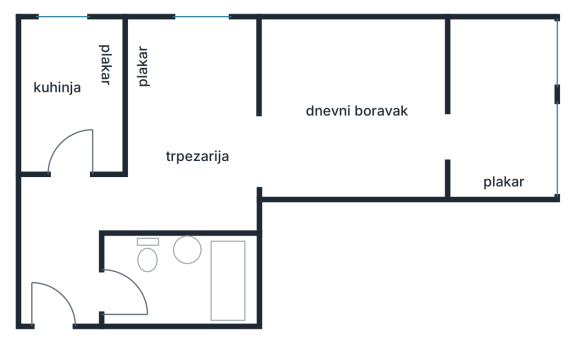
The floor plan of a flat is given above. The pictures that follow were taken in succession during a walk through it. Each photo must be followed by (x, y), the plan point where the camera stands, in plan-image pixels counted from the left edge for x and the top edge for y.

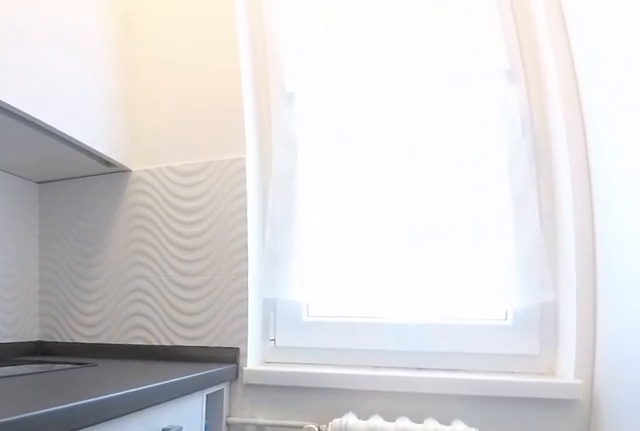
(72, 116)
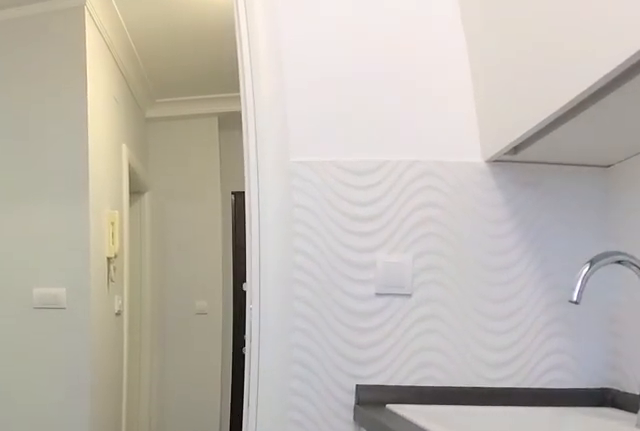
(72, 75)
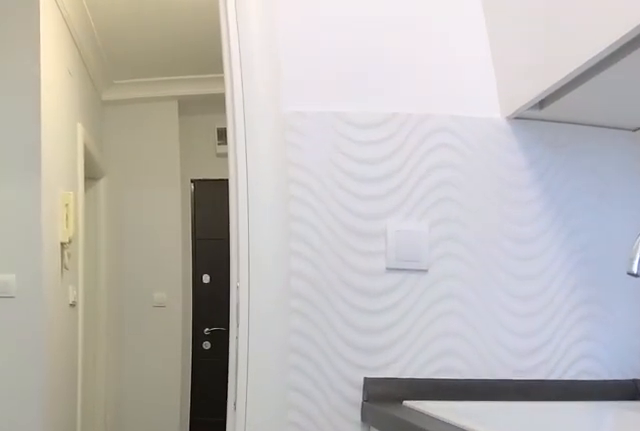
(72, 90)
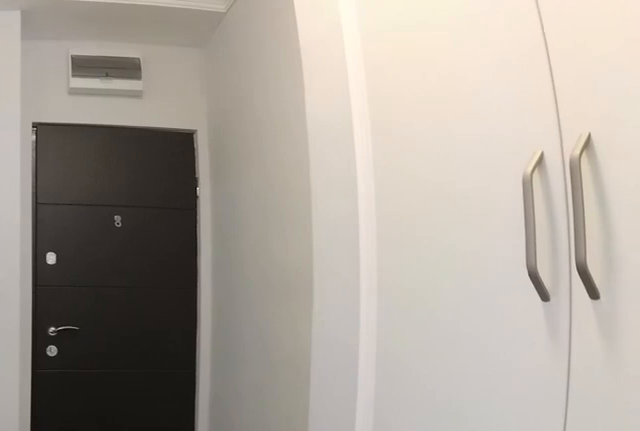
(72, 174)
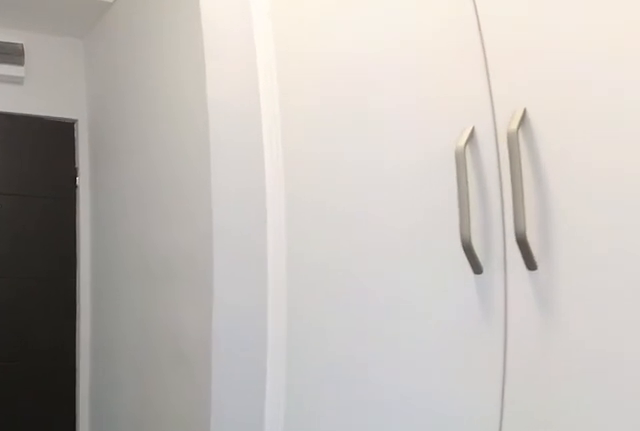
(72, 186)
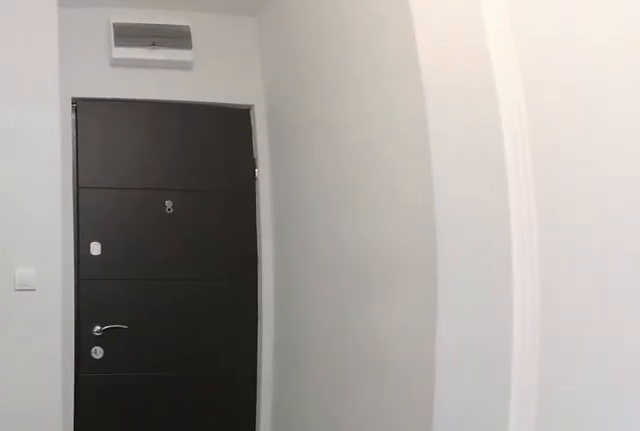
(72, 193)
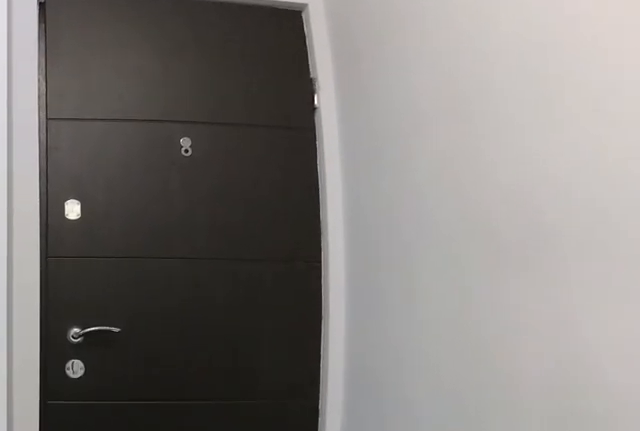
(70, 259)
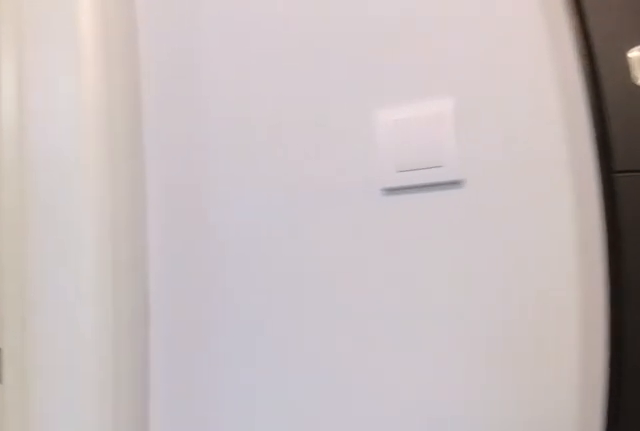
(72, 293)
